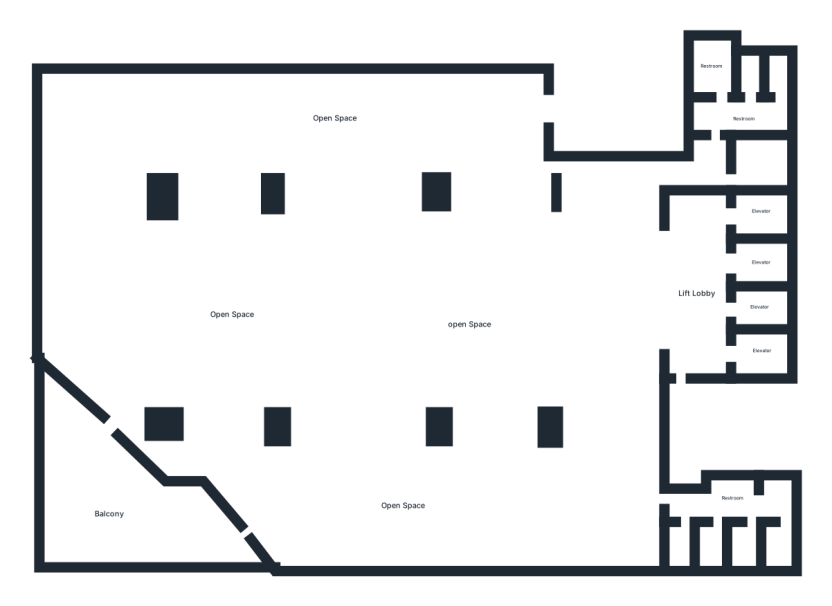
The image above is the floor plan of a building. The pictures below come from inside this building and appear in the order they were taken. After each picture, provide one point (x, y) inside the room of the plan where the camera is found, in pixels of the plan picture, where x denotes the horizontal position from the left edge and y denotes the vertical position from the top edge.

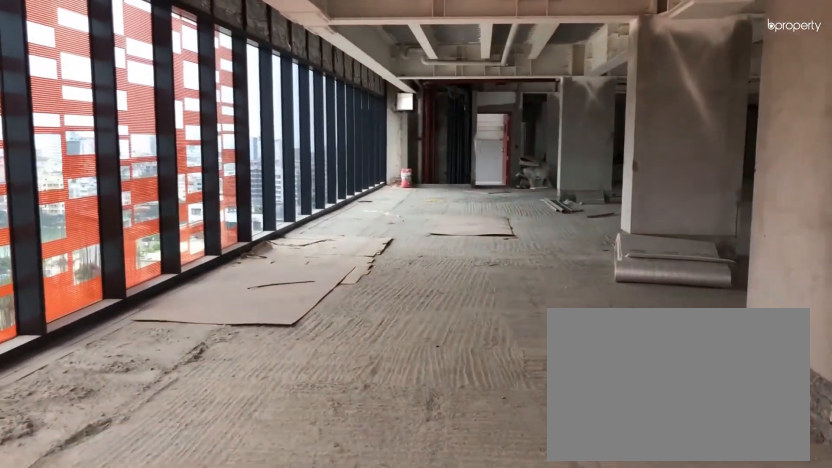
(210, 117)
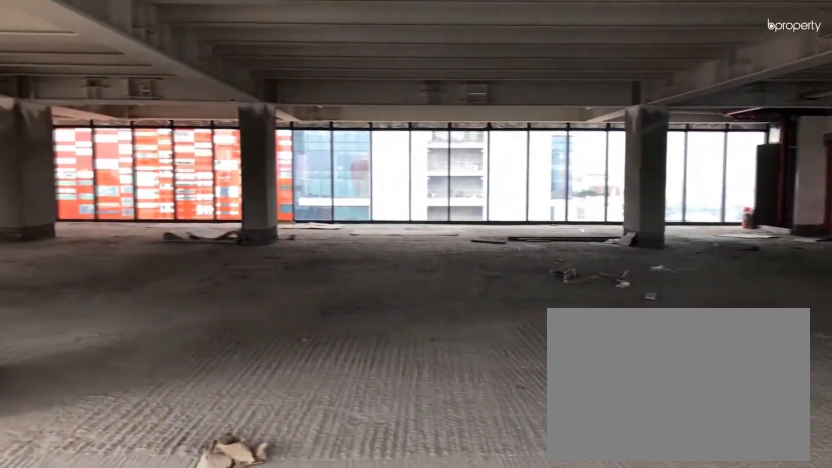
(385, 518)
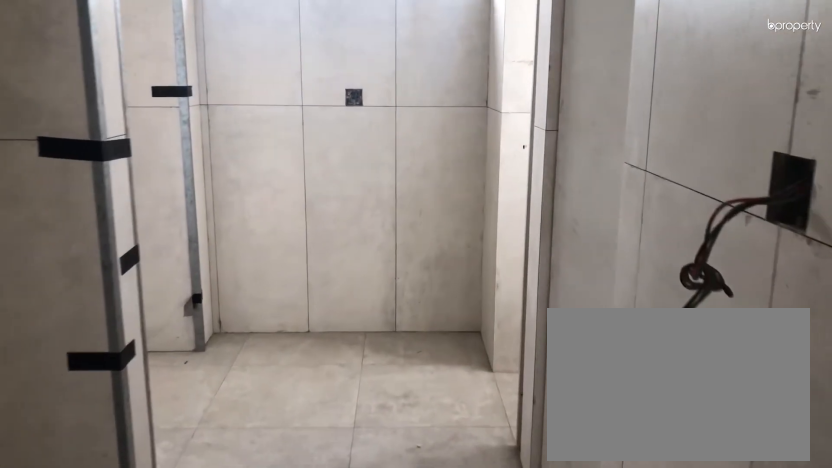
(731, 499)
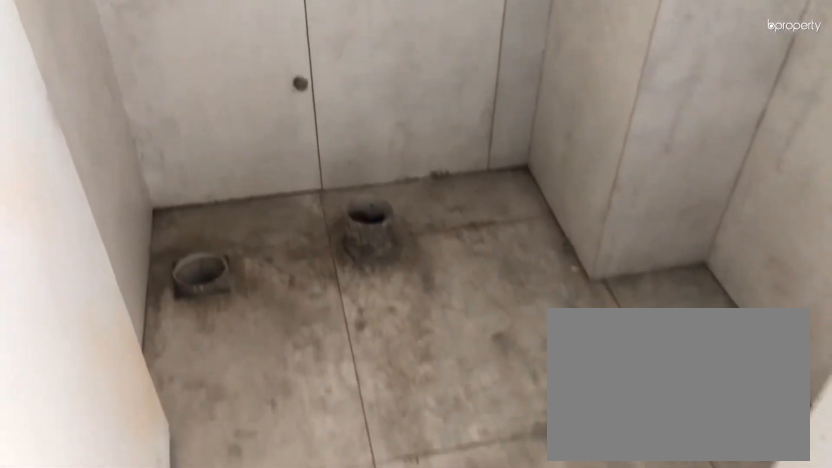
(675, 548)
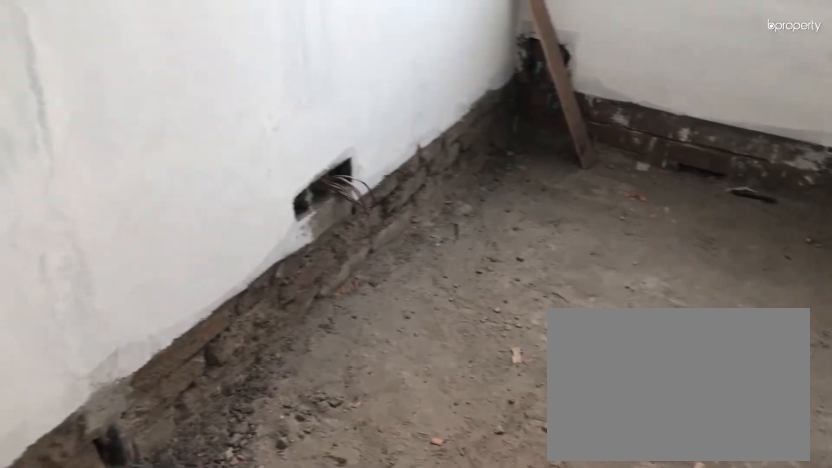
(758, 159)
